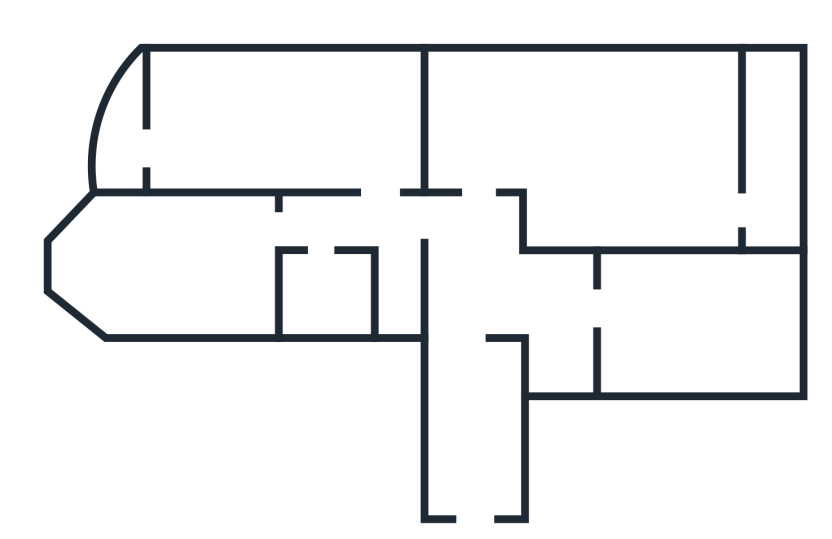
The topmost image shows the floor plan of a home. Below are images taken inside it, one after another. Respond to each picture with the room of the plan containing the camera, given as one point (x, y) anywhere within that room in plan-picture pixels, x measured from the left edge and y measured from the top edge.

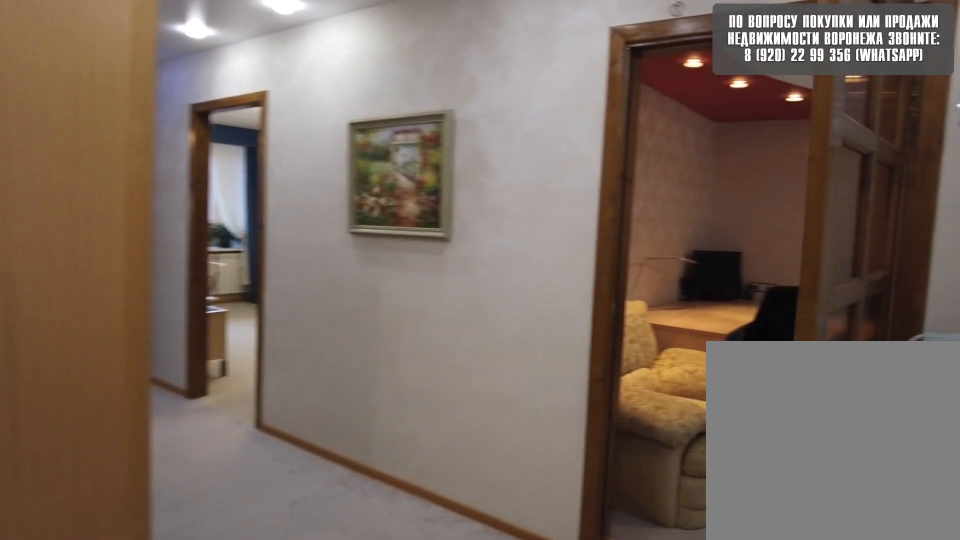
(489, 297)
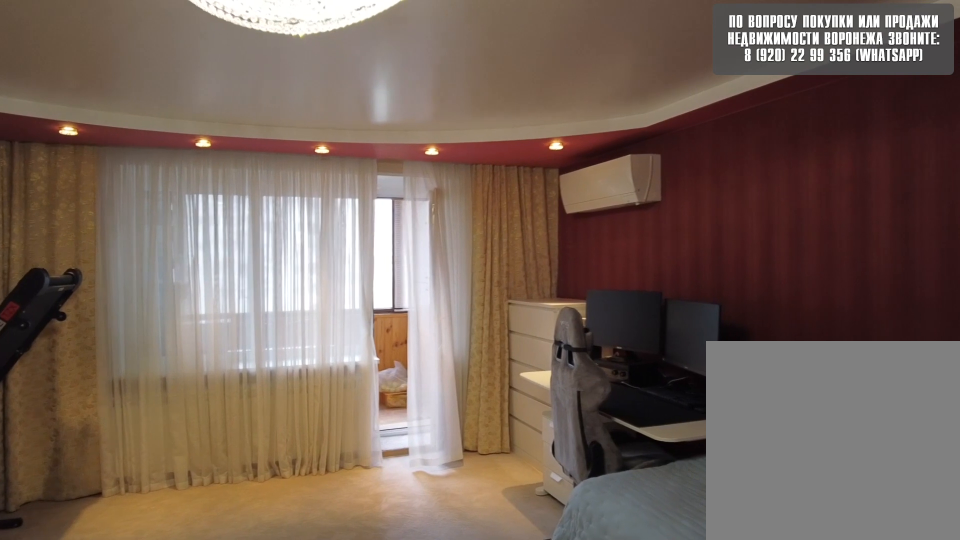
(541, 135)
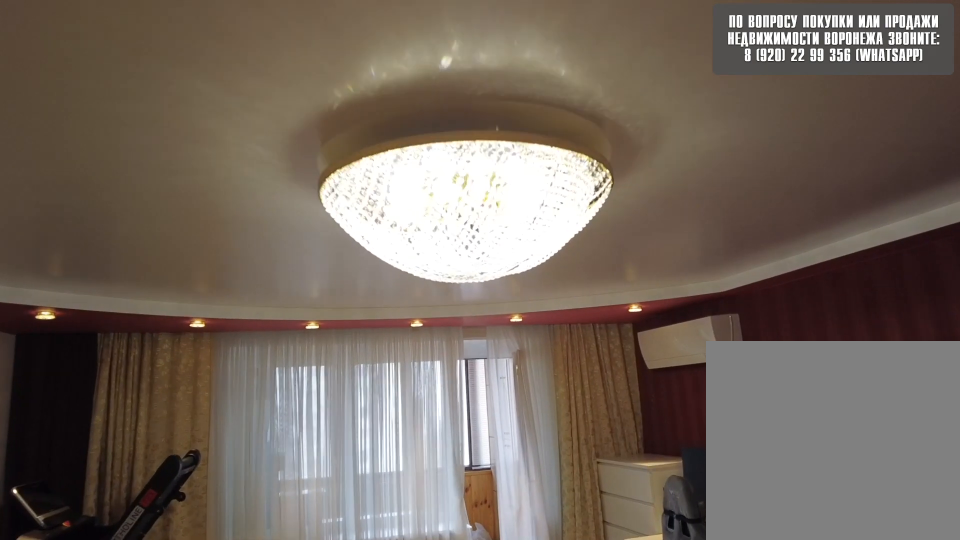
(541, 135)
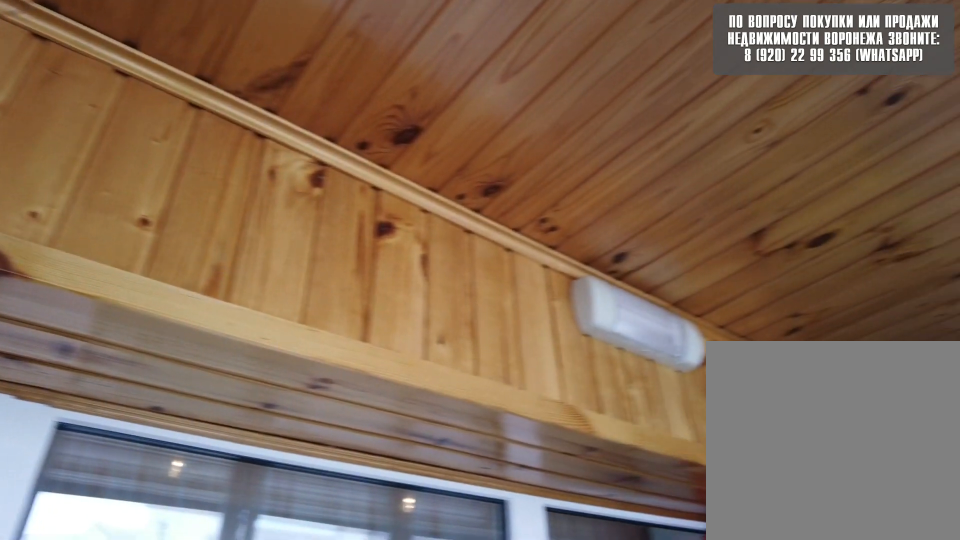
(789, 202)
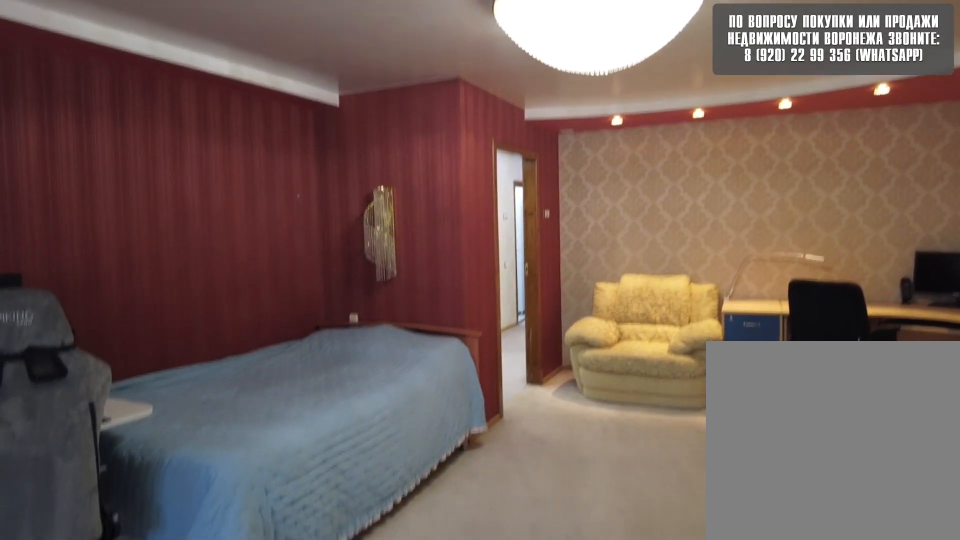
(656, 197)
